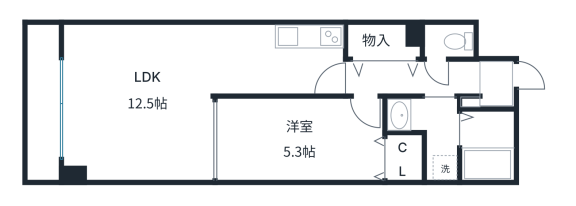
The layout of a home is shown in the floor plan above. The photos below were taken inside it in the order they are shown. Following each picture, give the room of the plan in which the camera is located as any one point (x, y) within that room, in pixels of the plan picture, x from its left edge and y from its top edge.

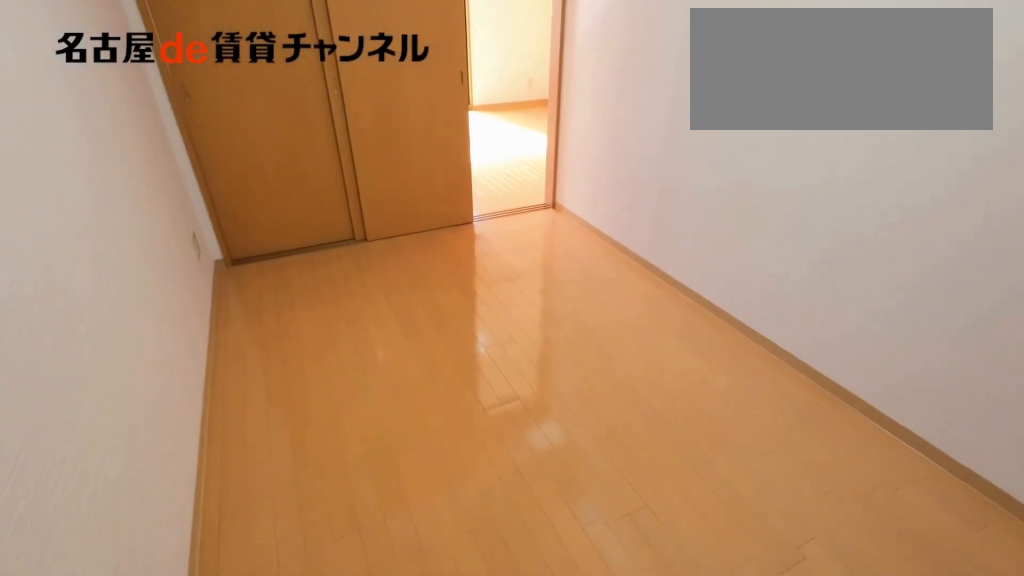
(300, 140)
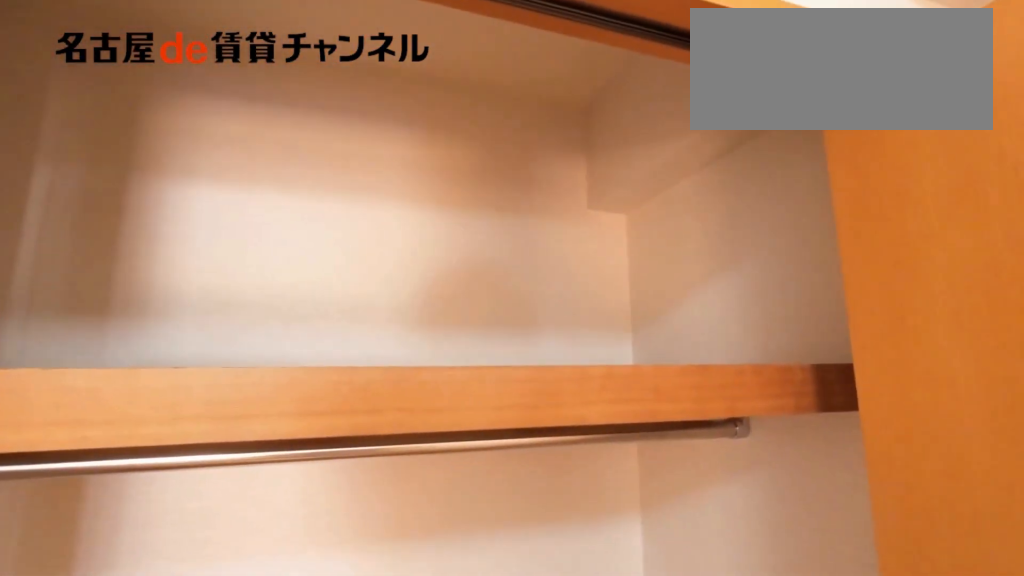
(402, 158)
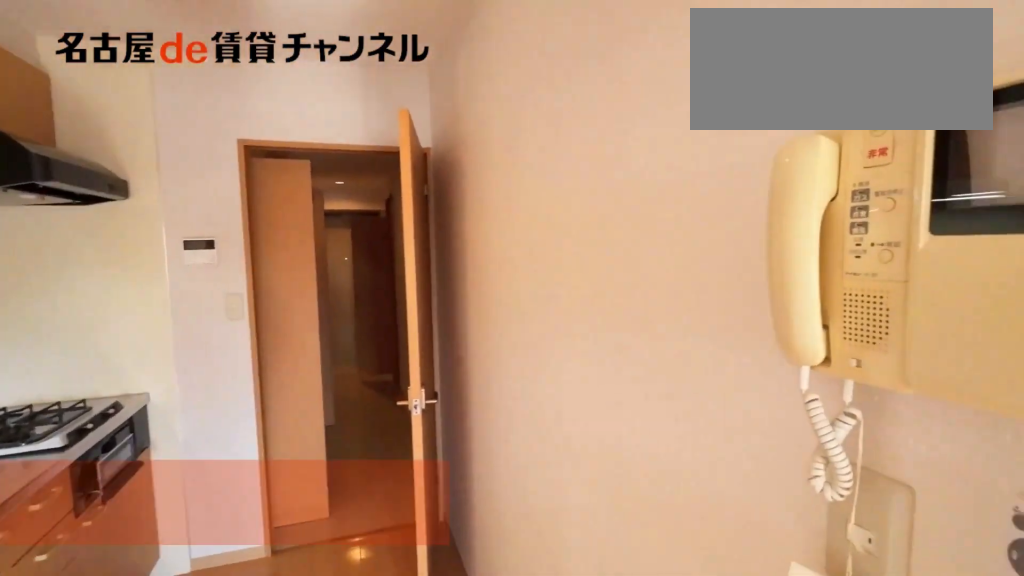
(276, 72)
